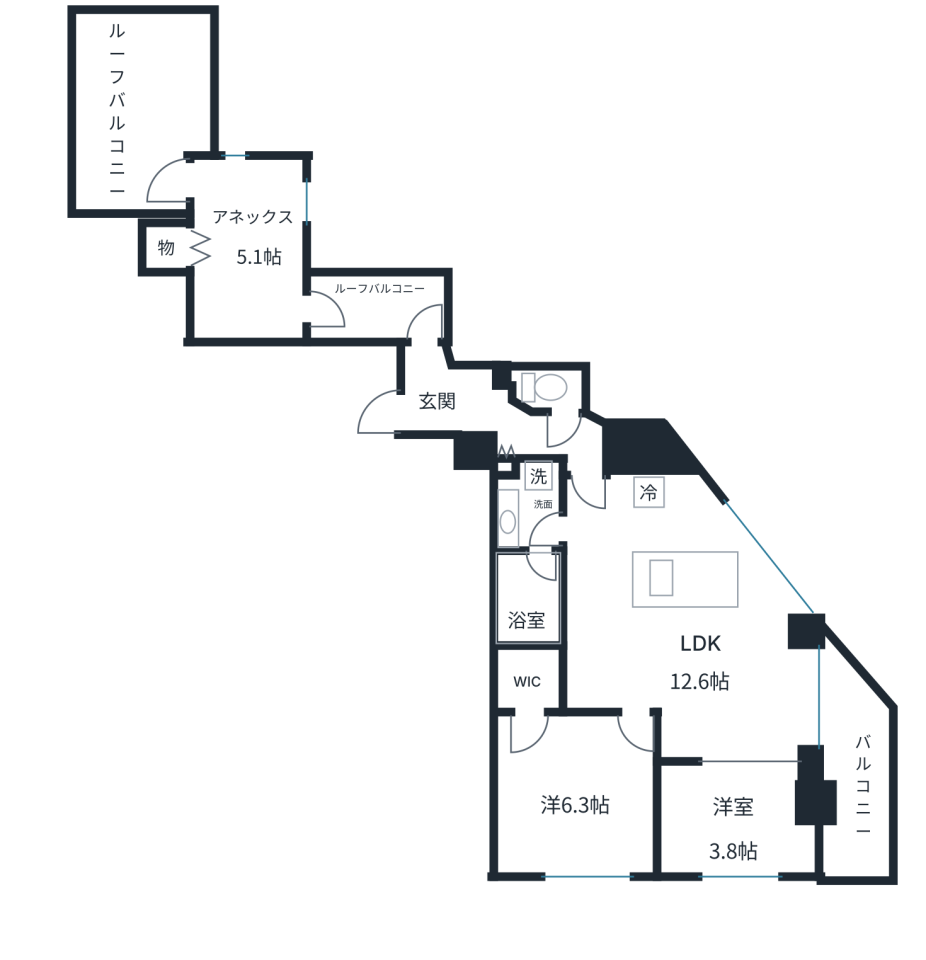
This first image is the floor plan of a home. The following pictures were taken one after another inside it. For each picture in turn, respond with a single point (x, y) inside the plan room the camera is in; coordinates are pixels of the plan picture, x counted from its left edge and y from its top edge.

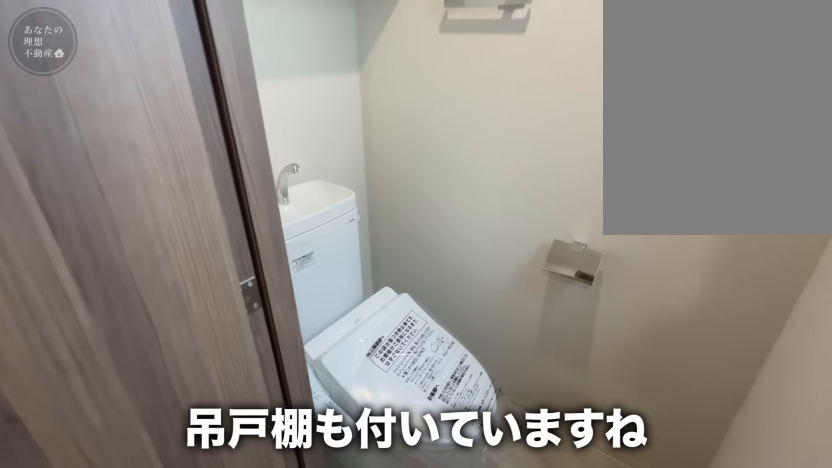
(500, 429)
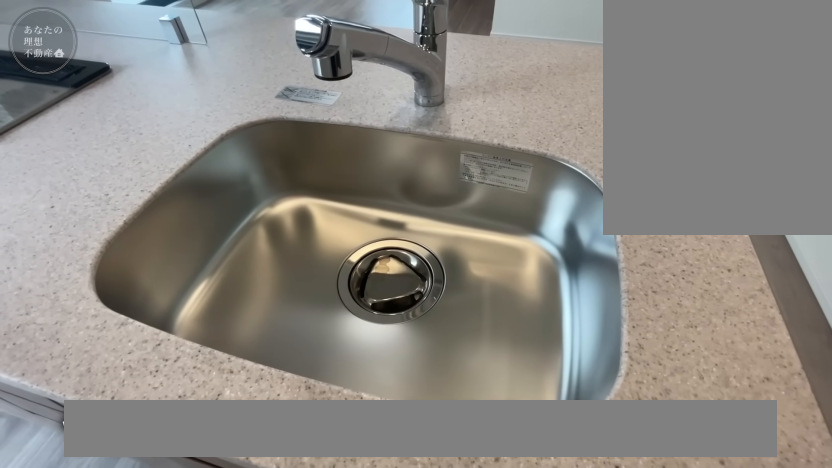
(678, 508)
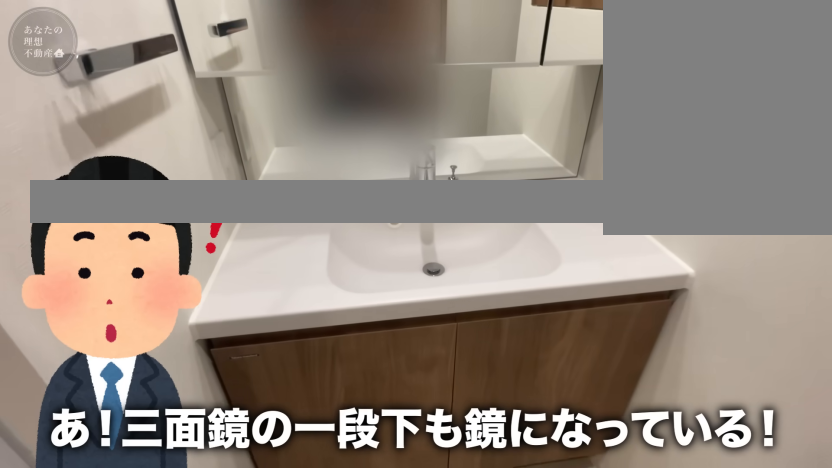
(537, 514)
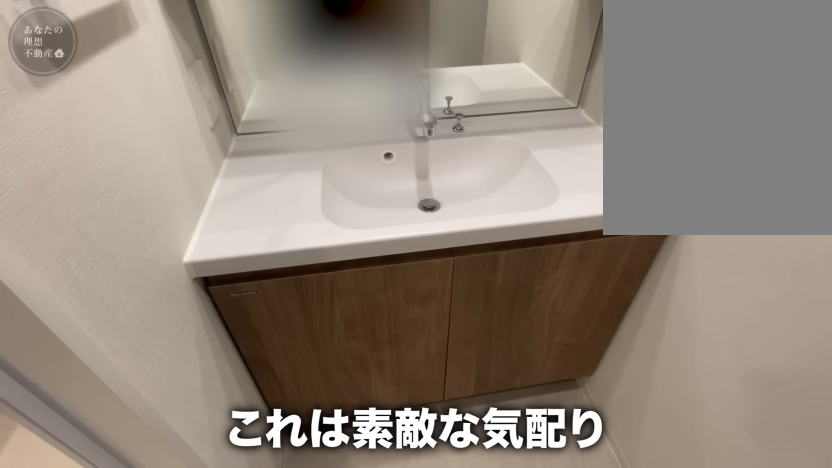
(537, 514)
